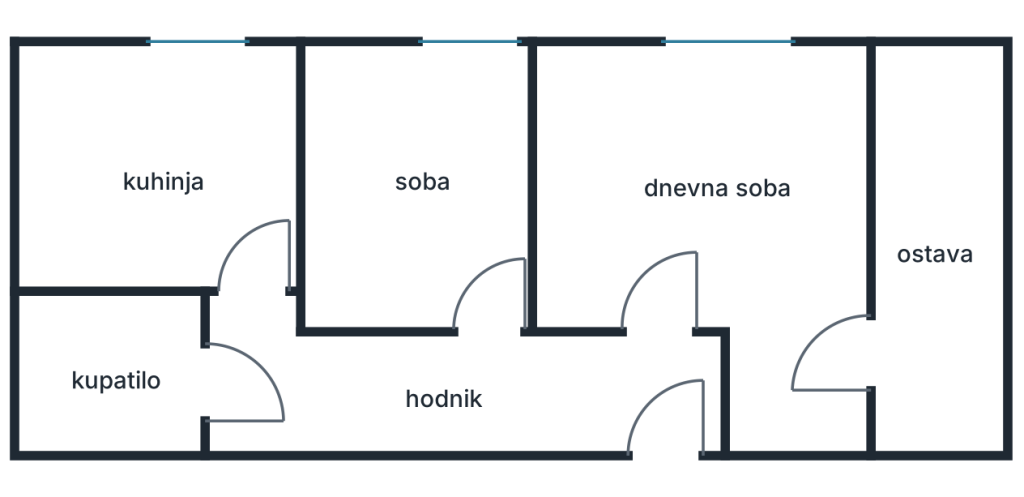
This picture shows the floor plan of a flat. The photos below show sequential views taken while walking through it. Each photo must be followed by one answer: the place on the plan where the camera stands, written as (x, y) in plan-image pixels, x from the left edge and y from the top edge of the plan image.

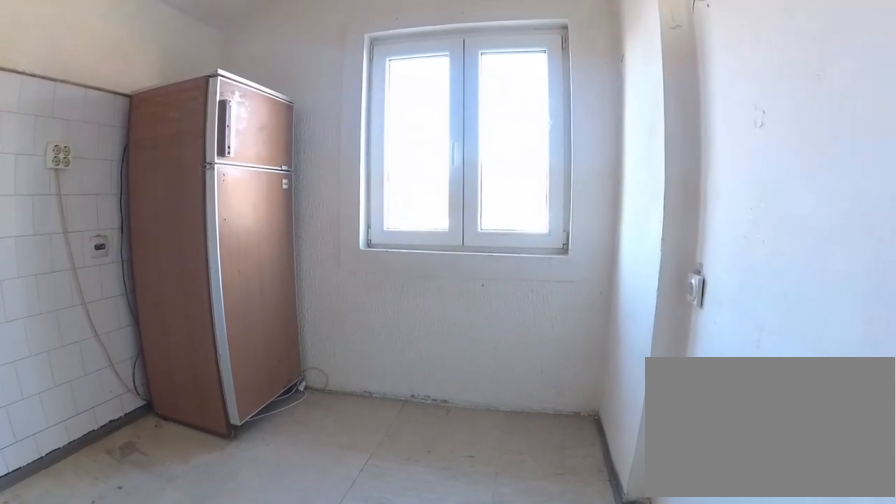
(257, 223)
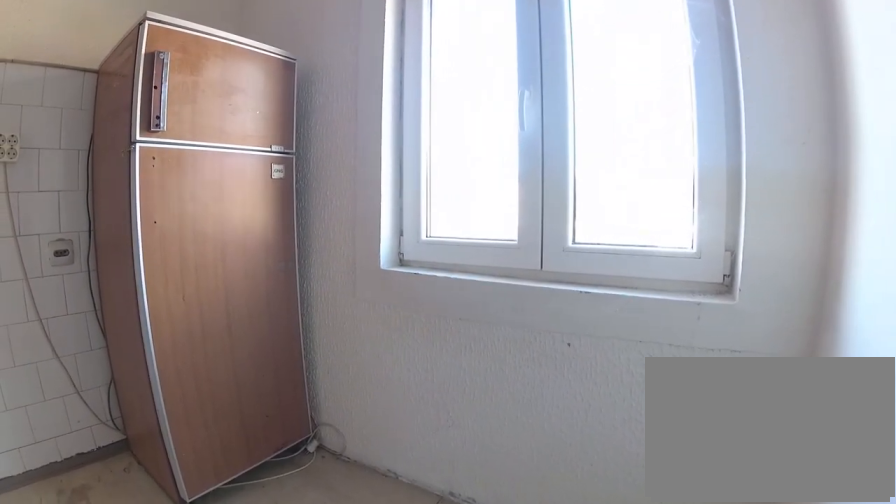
(258, 138)
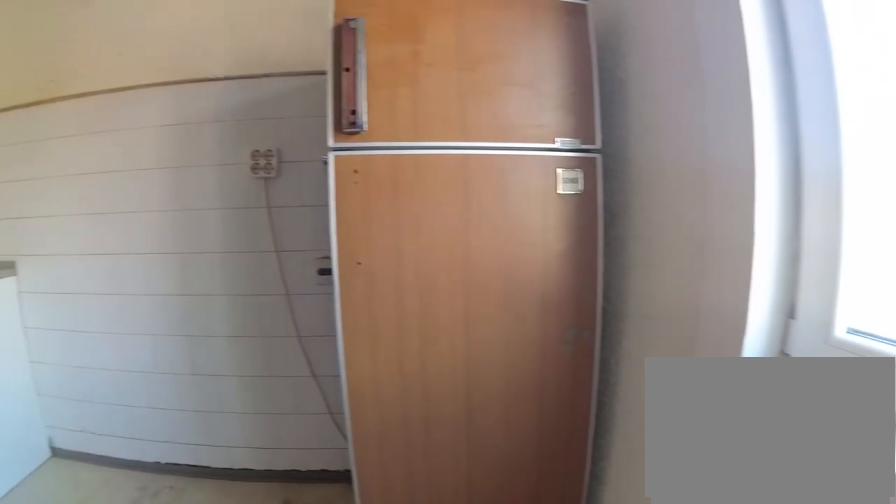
(227, 102)
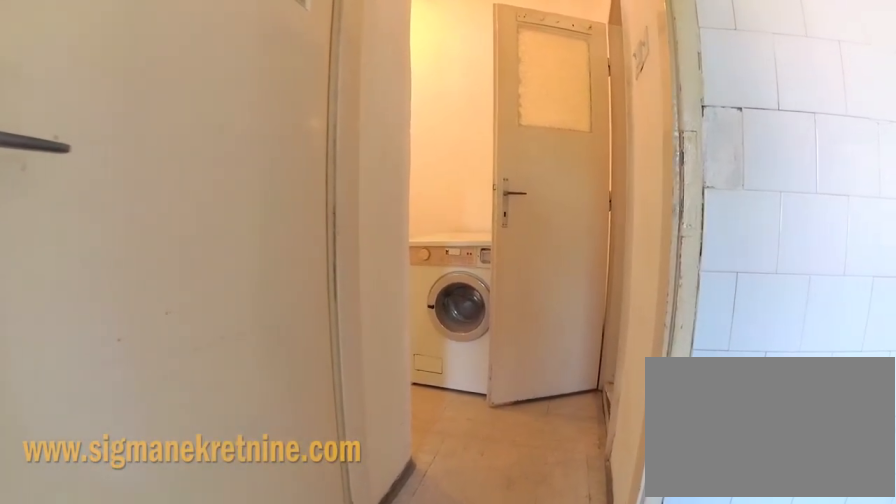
(241, 195)
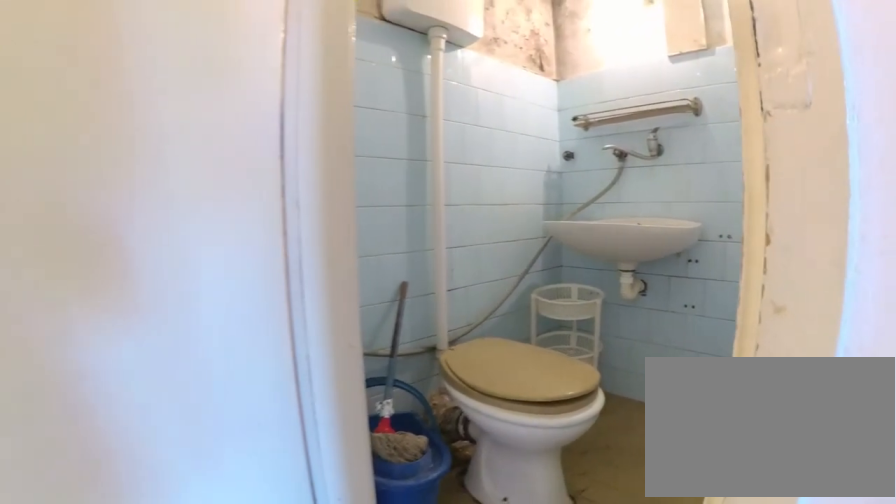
(235, 344)
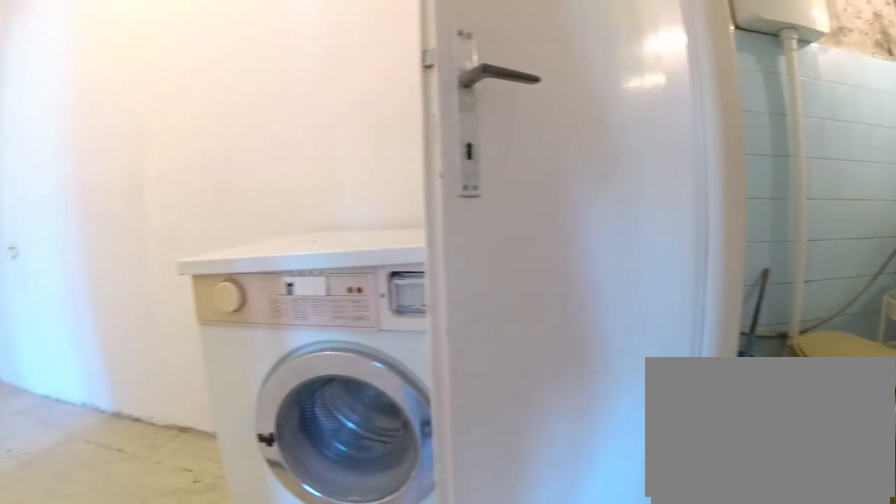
(251, 343)
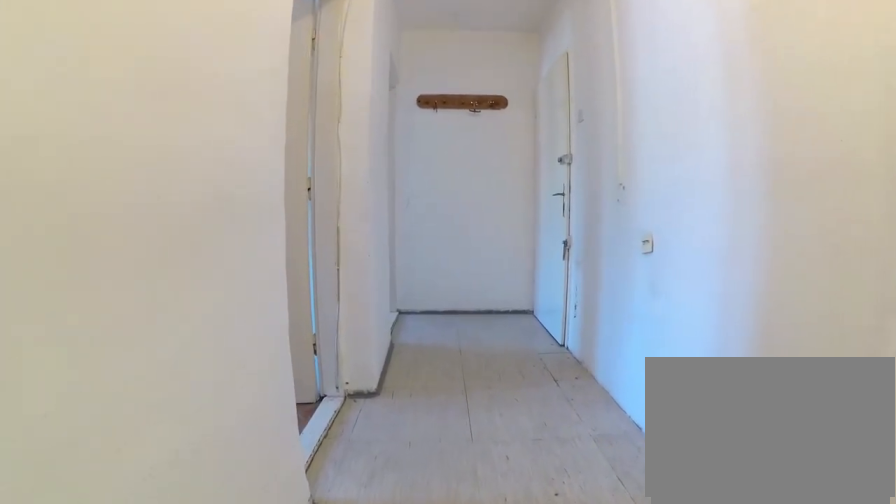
(313, 393)
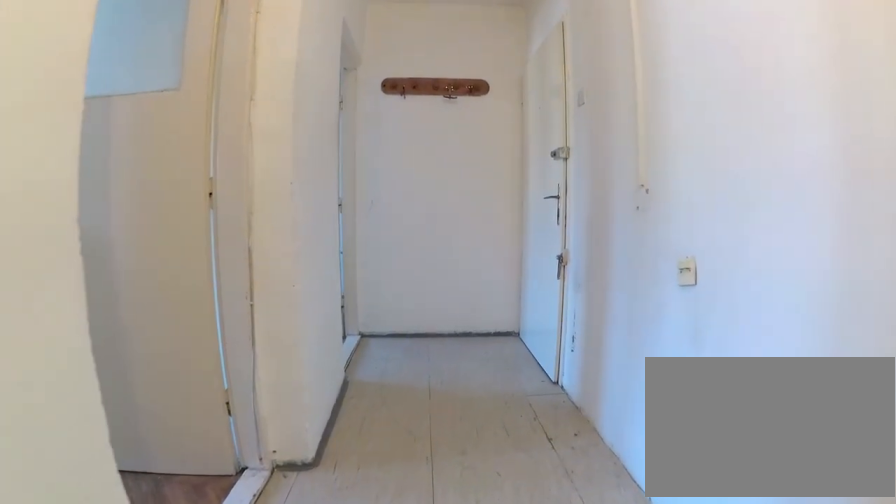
(375, 393)
